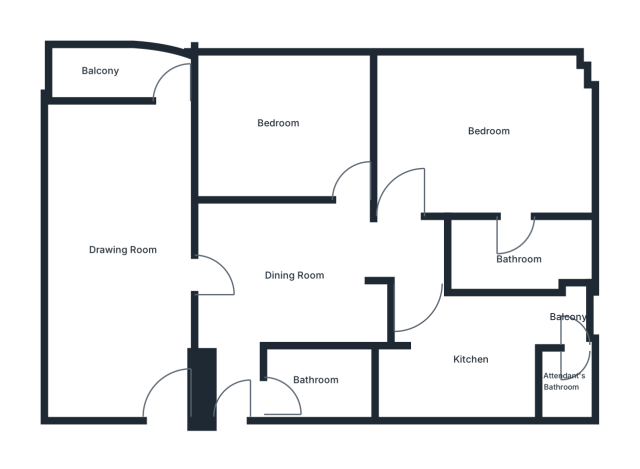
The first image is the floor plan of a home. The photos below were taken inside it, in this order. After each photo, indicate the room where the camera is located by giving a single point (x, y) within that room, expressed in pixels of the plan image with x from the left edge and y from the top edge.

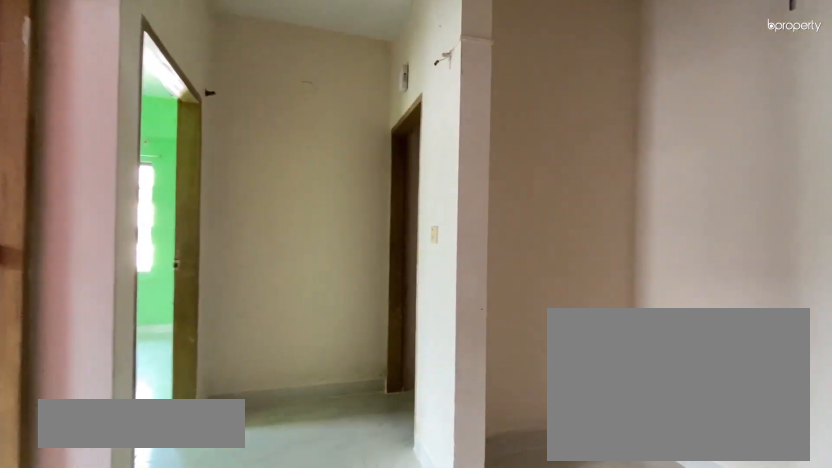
(283, 279)
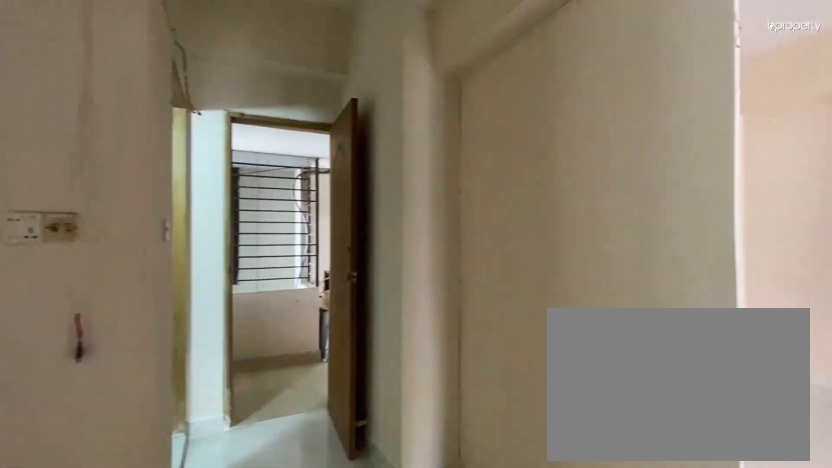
(283, 279)
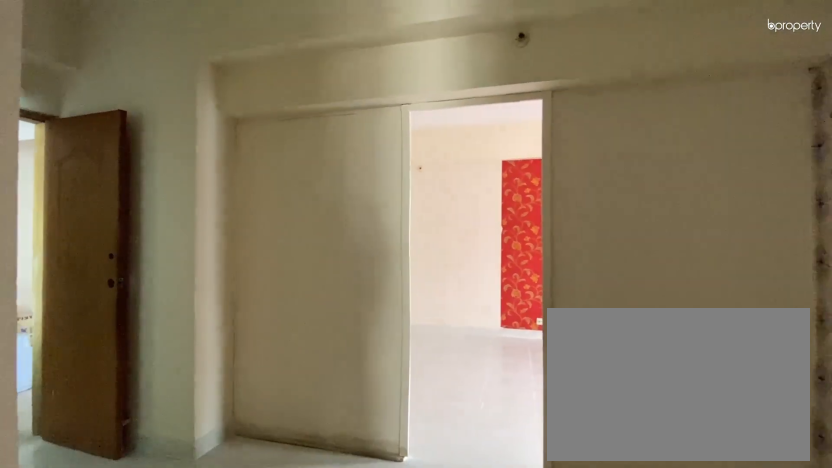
(274, 286)
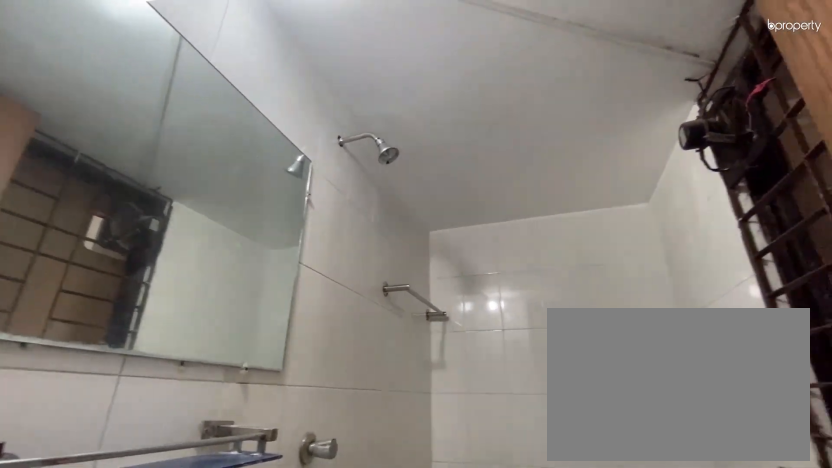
(311, 388)
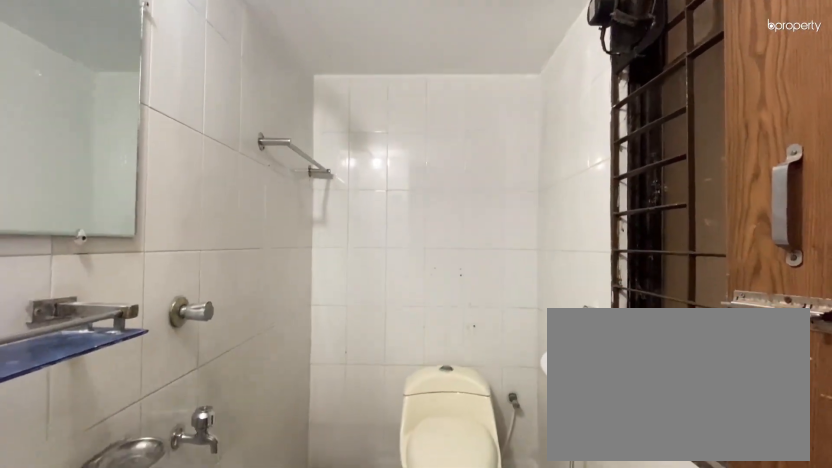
(311, 388)
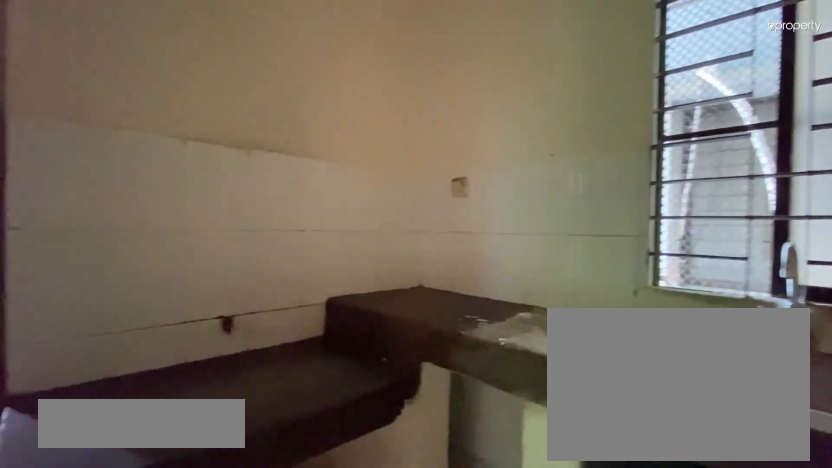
(461, 358)
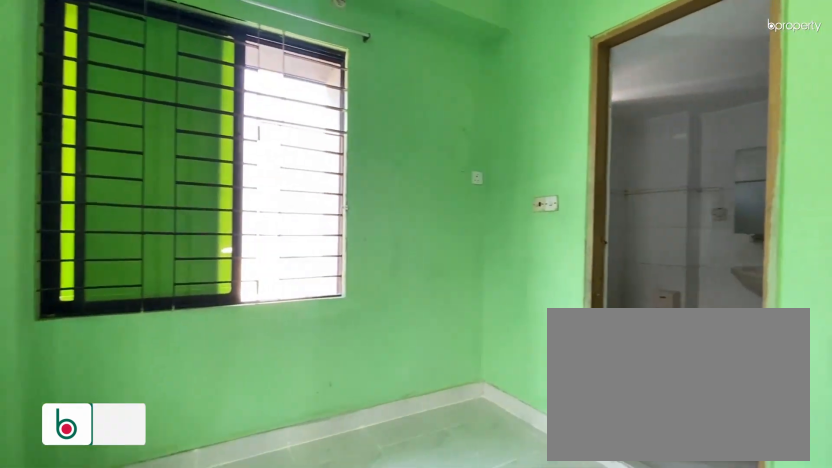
(485, 143)
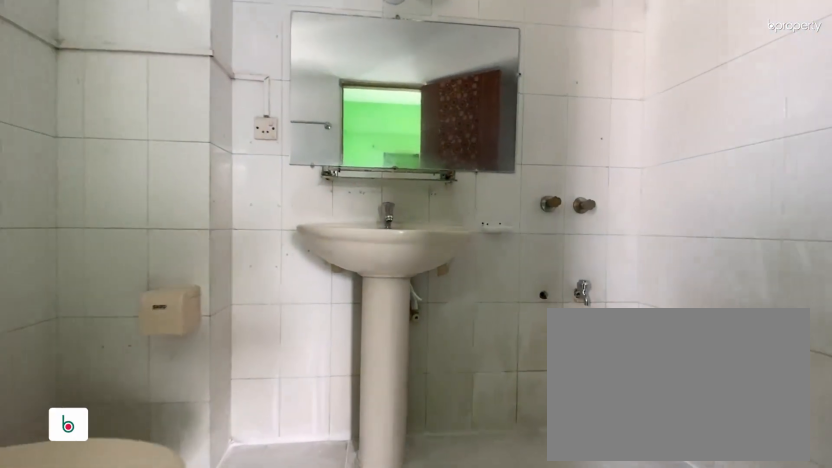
(514, 250)
